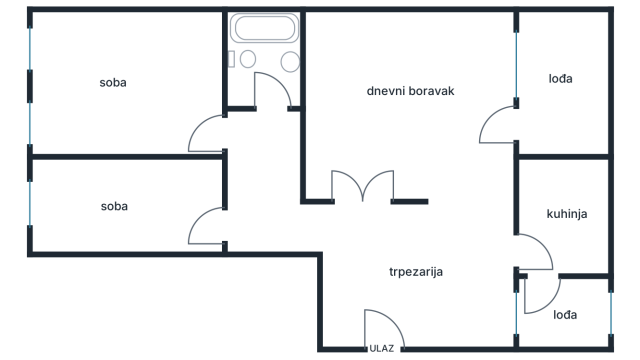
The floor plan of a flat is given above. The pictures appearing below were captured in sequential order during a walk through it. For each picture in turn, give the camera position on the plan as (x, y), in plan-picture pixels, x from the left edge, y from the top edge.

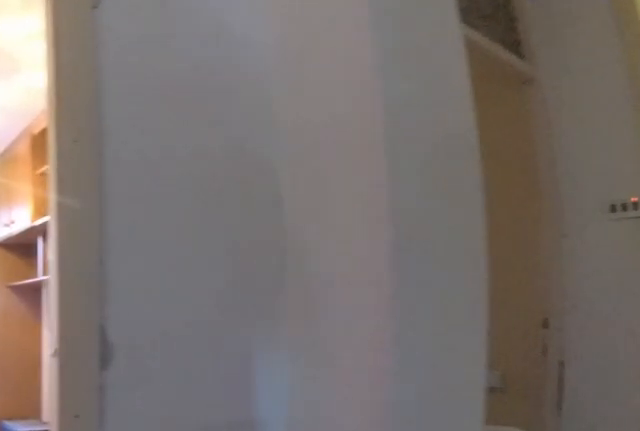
(261, 229)
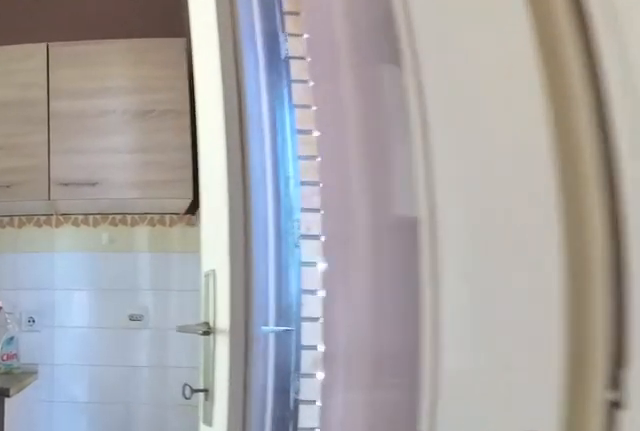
(479, 243)
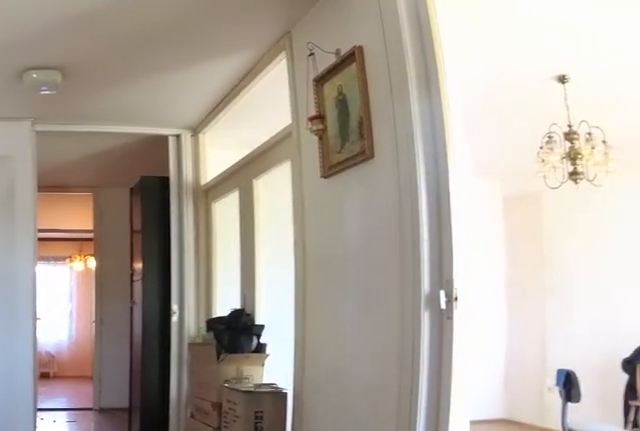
(503, 254)
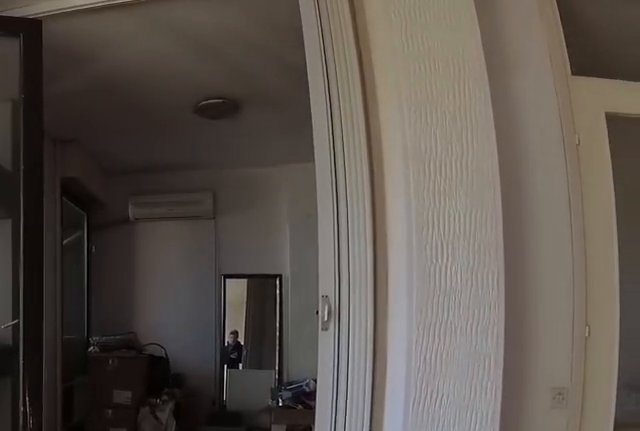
(448, 76)
